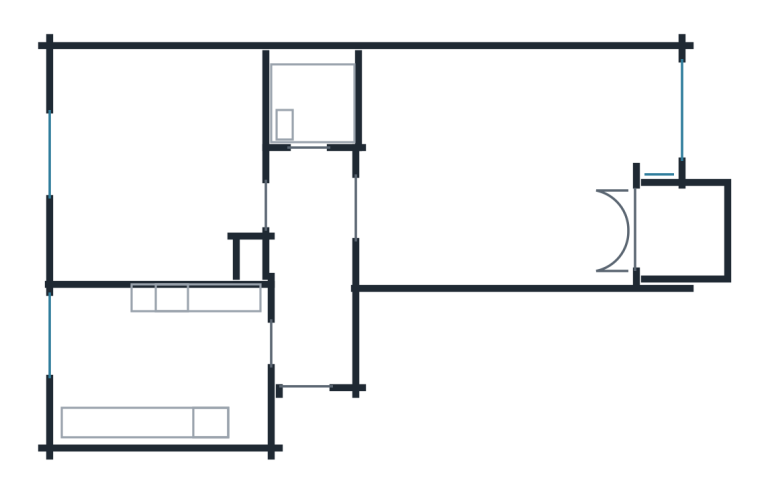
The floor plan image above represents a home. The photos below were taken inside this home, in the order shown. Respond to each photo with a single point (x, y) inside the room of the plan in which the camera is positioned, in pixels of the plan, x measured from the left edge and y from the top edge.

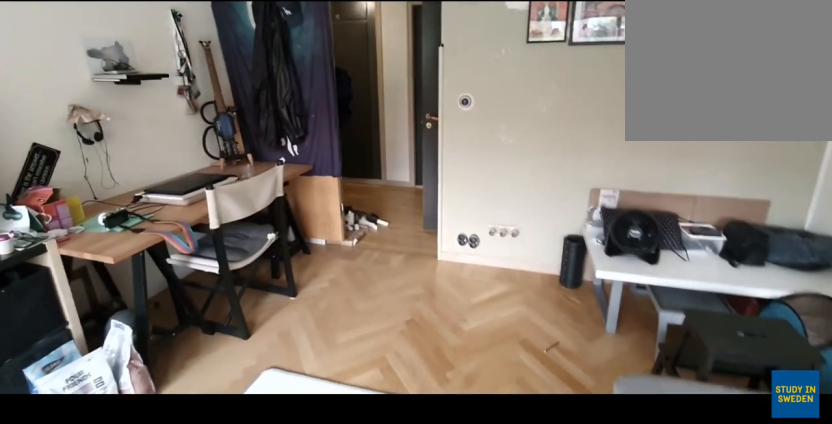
(520, 165)
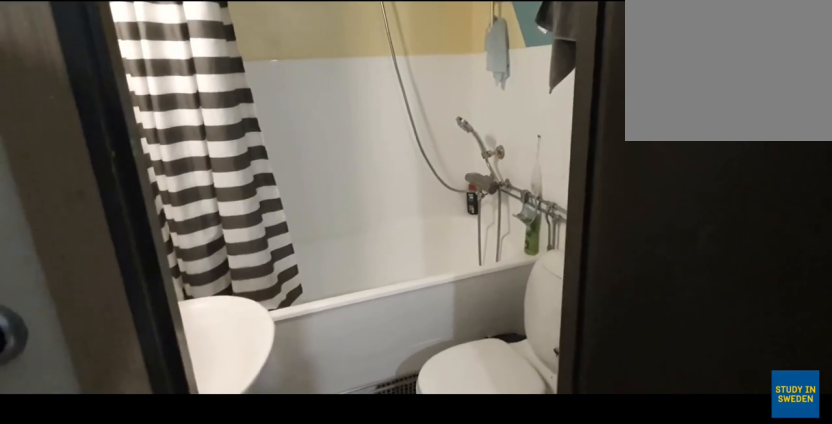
(312, 105)
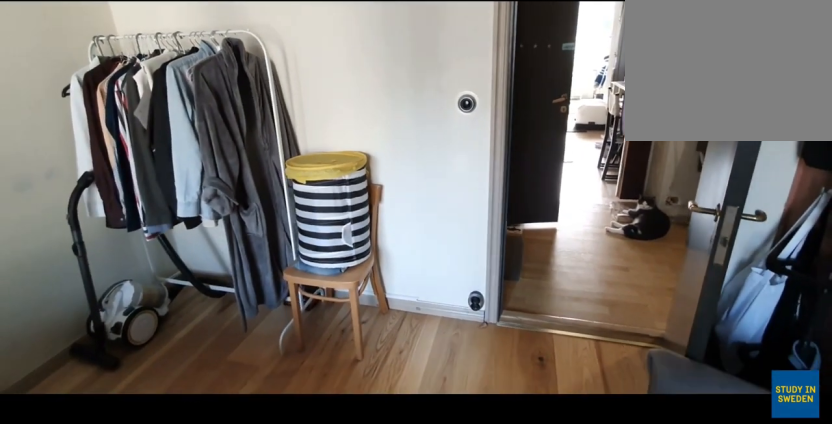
(158, 153)
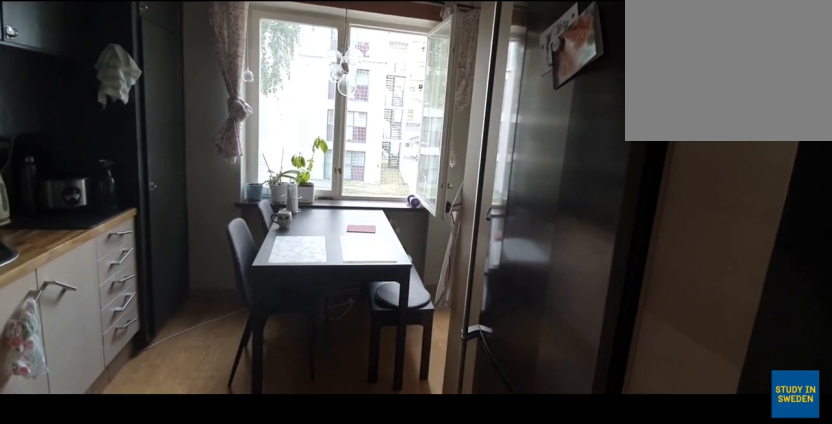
(162, 366)
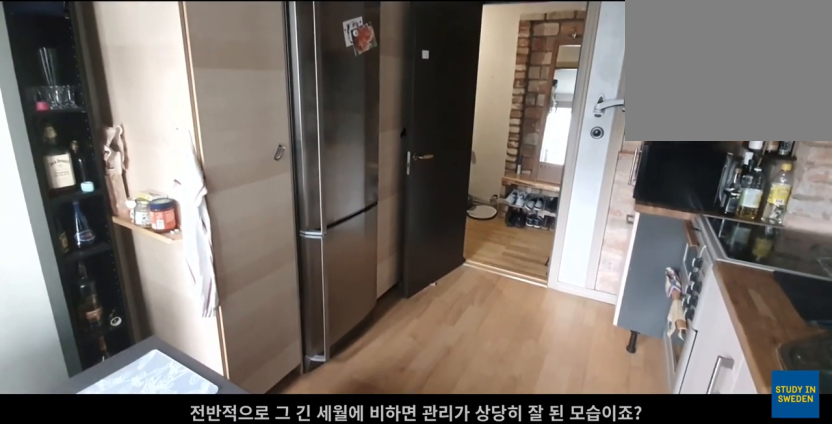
(162, 366)
